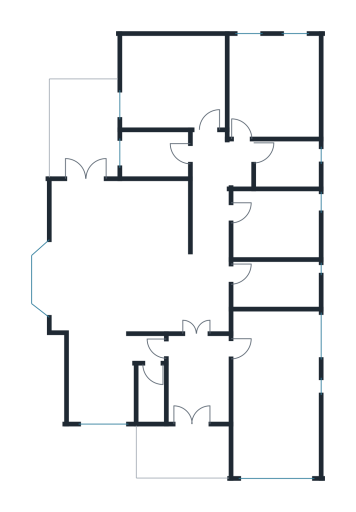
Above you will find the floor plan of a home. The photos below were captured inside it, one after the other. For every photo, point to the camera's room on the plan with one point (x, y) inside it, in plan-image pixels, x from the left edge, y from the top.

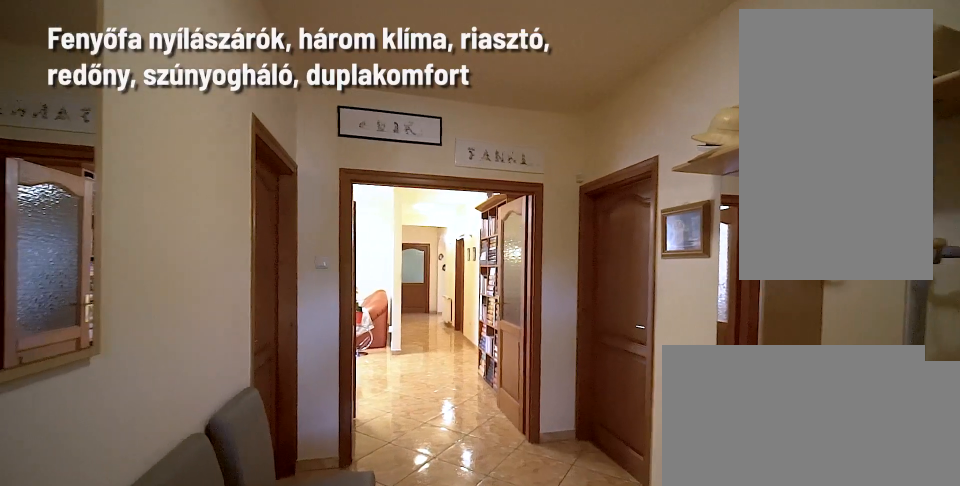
(197, 378)
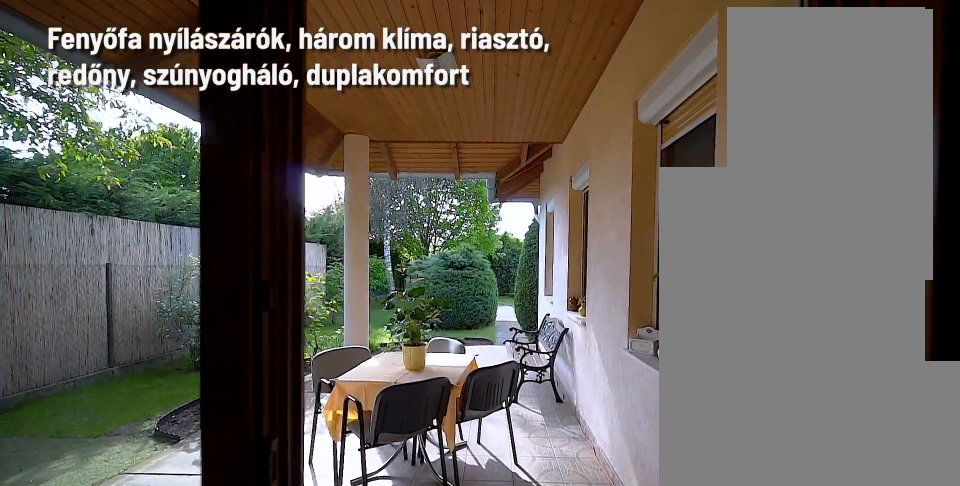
(115, 265)
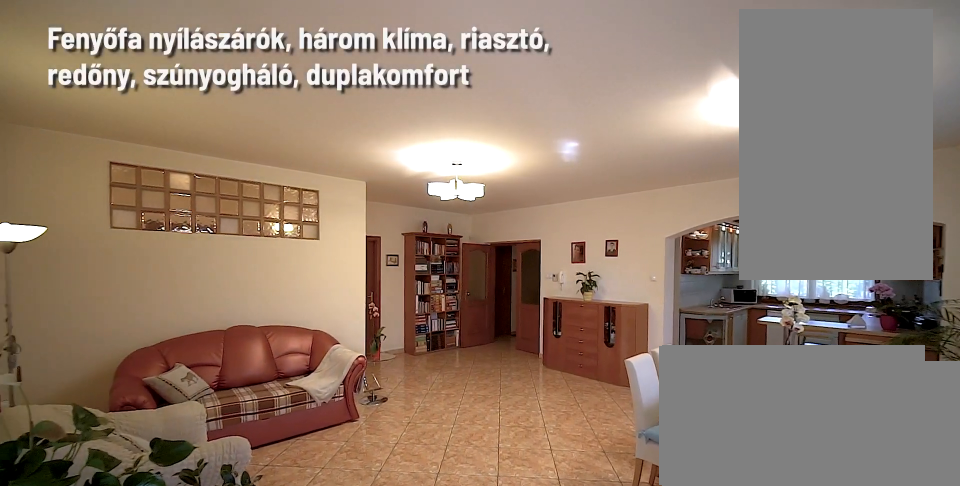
(115, 265)
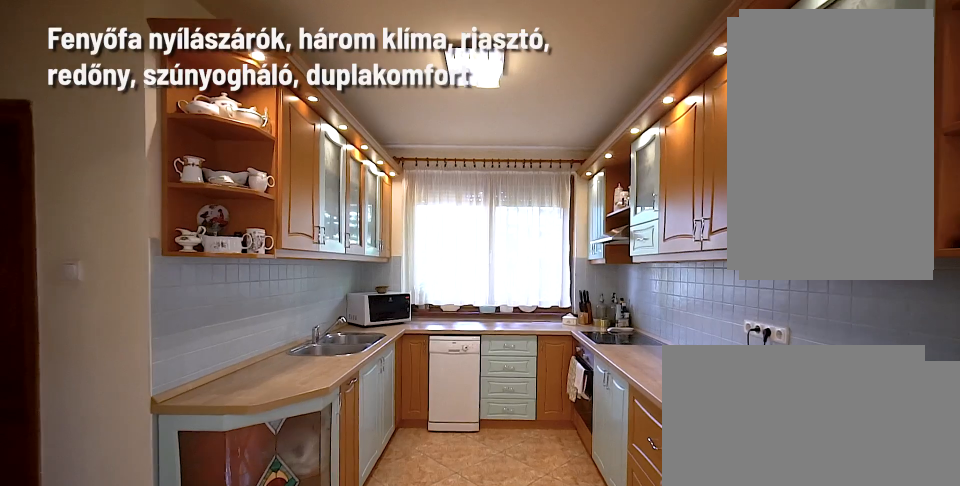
(102, 377)
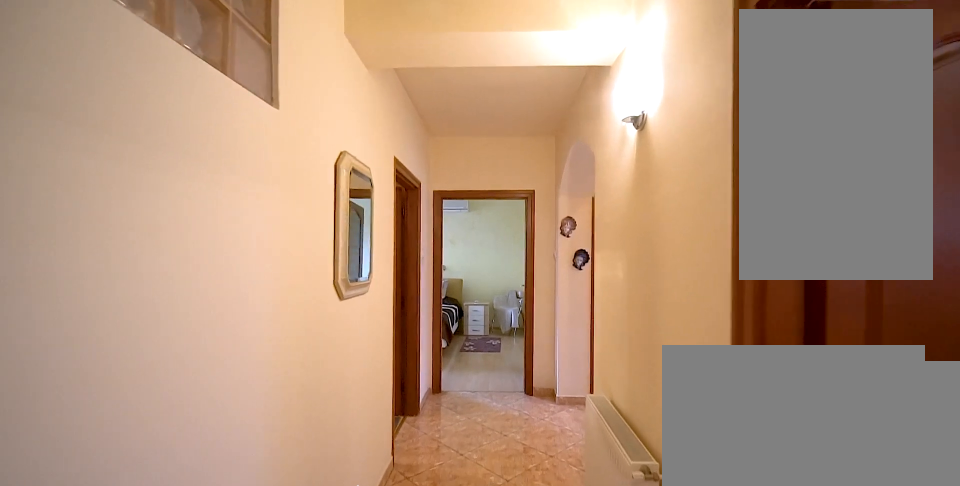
(211, 228)
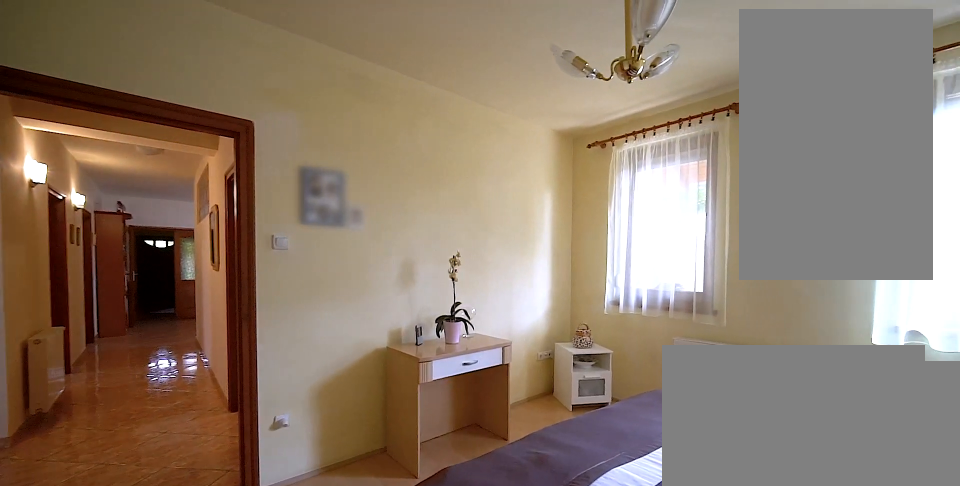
(176, 88)
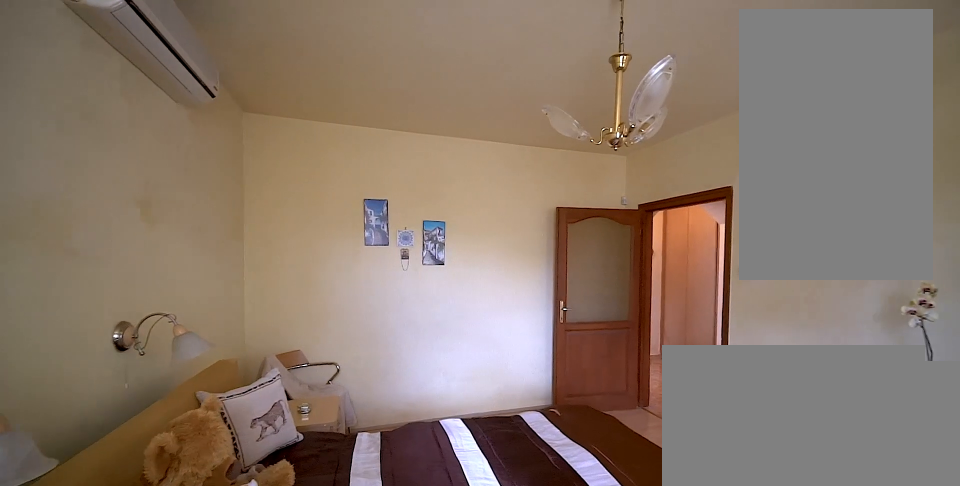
(176, 88)
